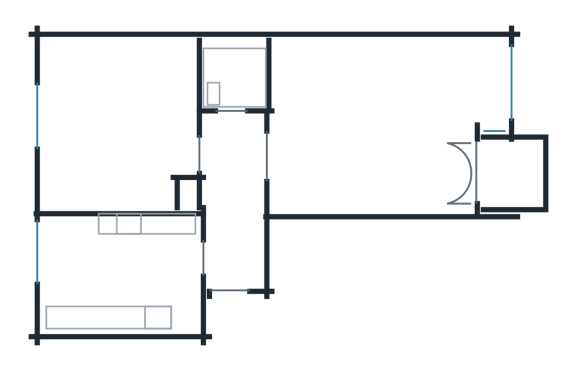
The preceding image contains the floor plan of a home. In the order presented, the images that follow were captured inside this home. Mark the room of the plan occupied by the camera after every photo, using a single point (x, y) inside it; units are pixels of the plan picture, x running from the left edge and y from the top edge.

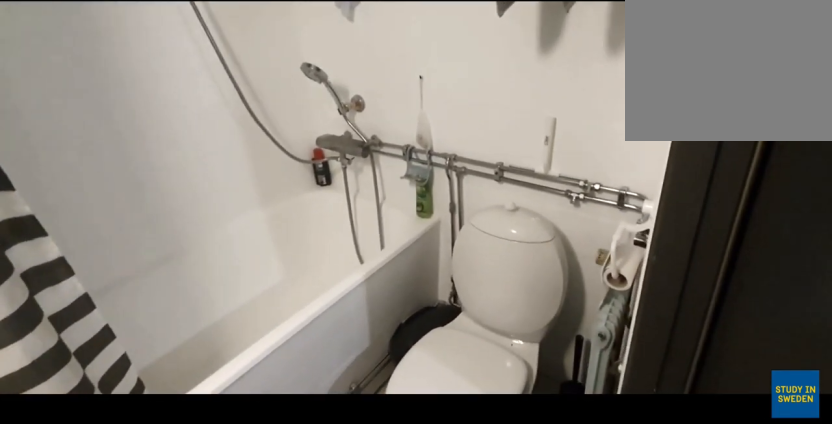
(234, 78)
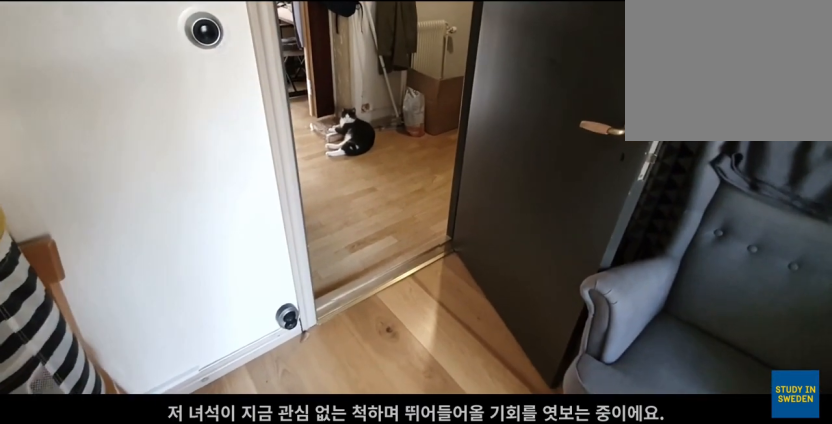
(119, 115)
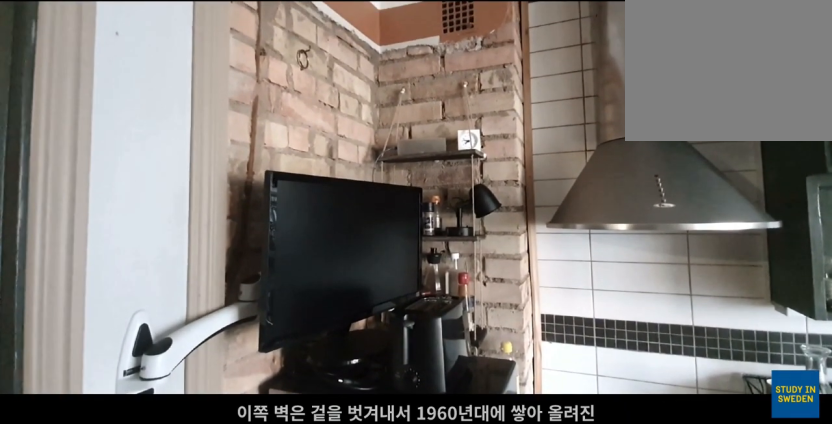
(121, 275)
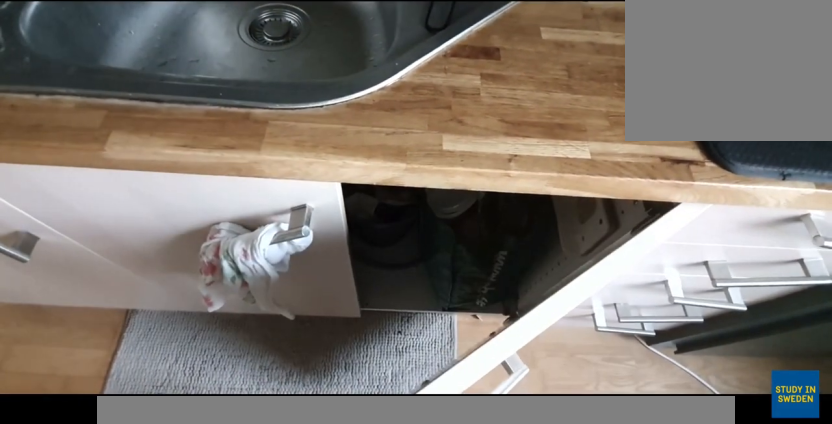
(121, 275)
